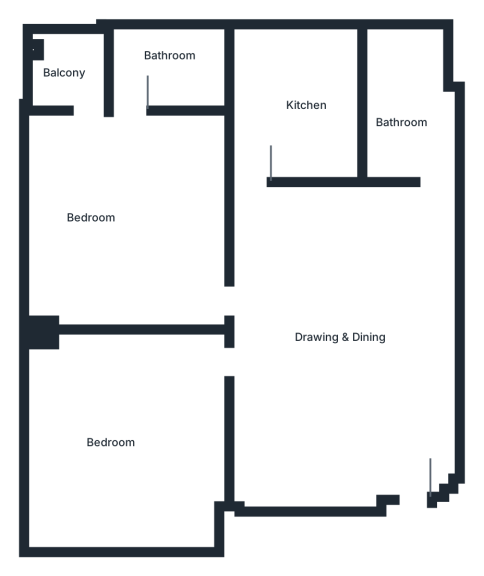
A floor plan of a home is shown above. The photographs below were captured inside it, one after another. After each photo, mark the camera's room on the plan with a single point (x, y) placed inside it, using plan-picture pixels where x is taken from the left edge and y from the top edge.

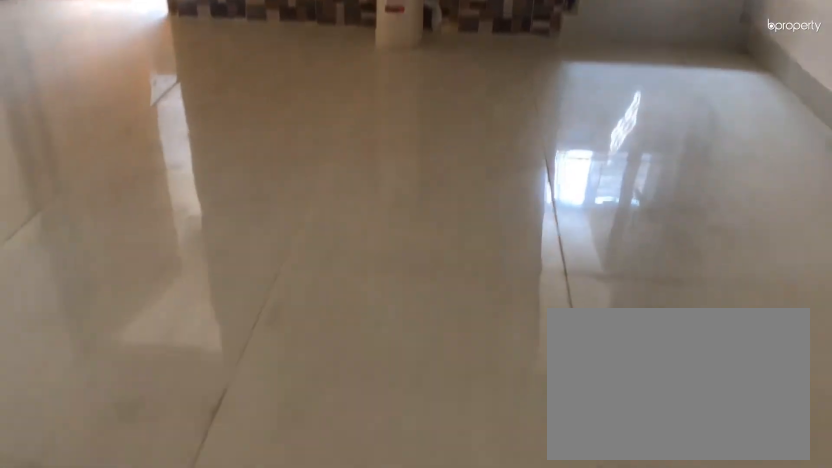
(355, 320)
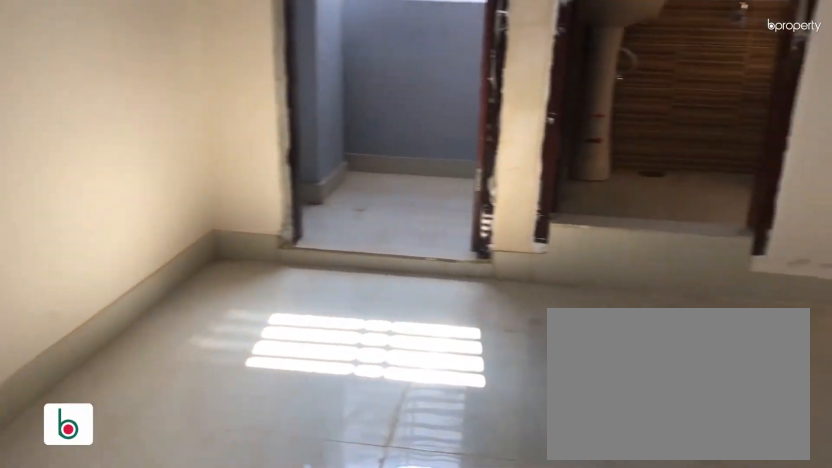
(131, 191)
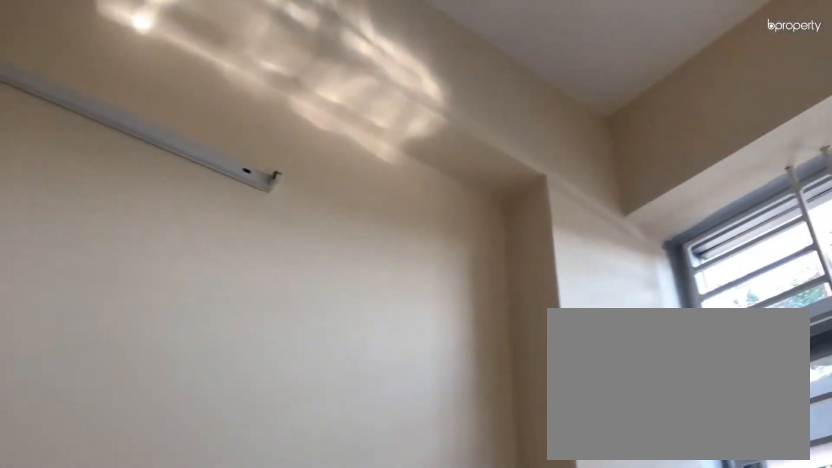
(133, 199)
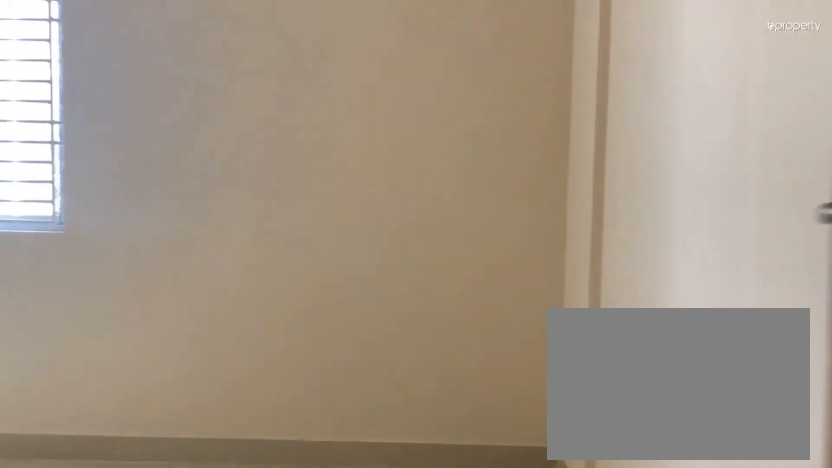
(127, 433)
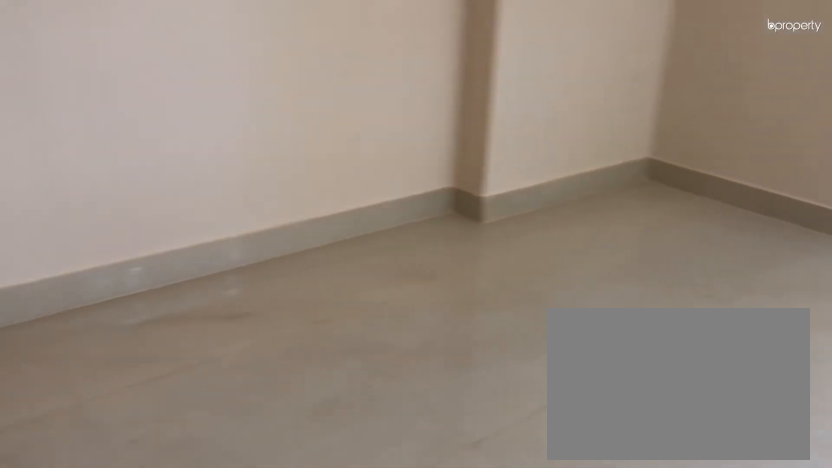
(127, 433)
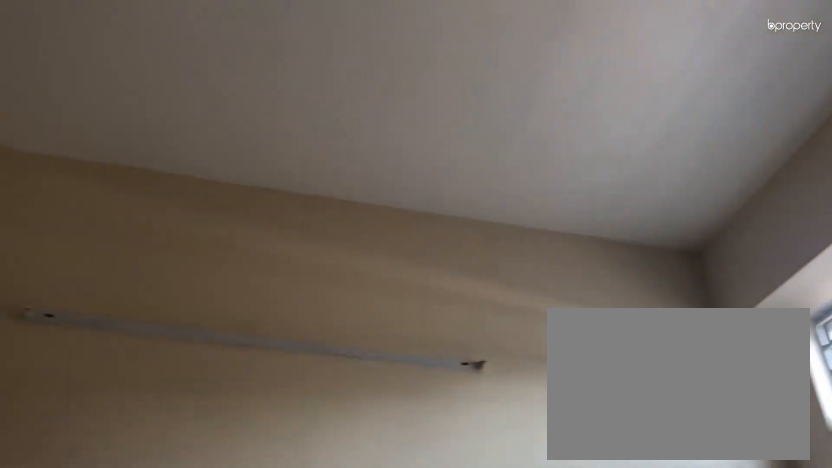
(127, 433)
